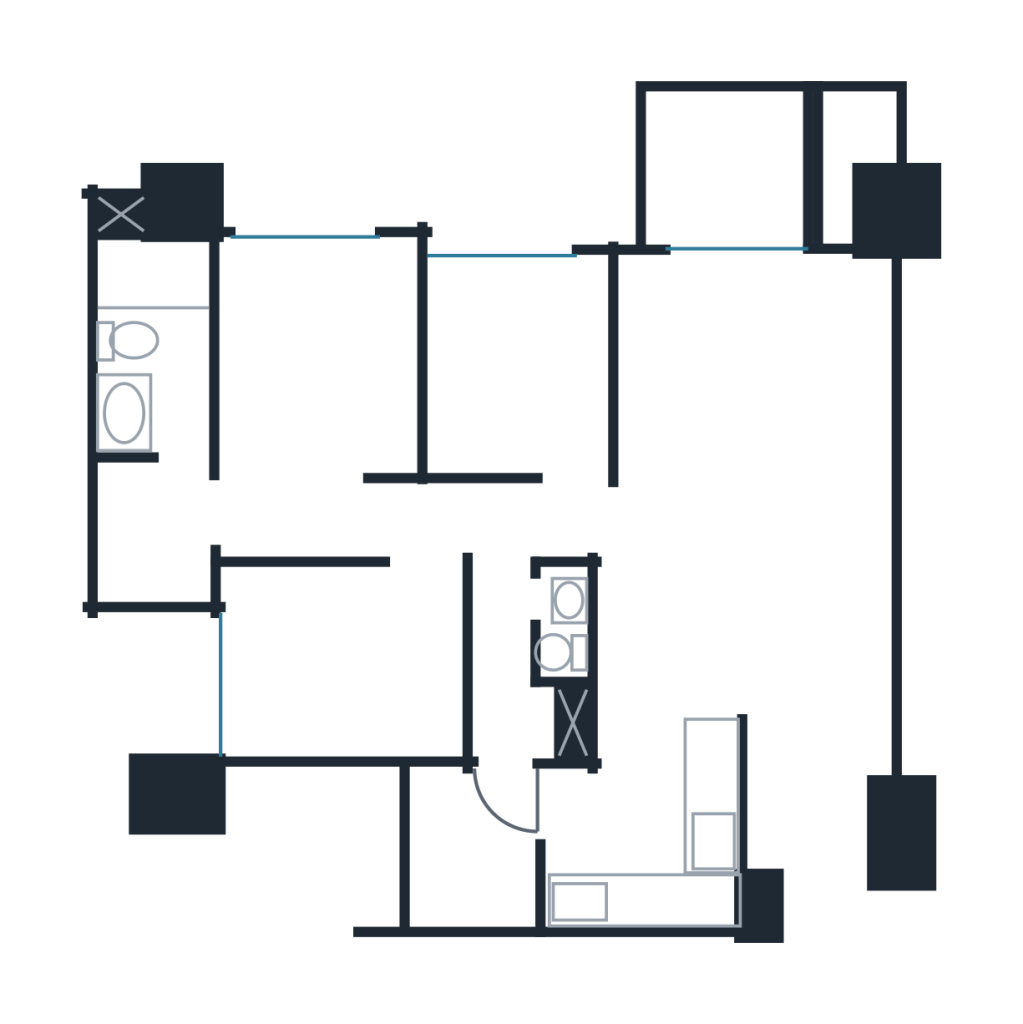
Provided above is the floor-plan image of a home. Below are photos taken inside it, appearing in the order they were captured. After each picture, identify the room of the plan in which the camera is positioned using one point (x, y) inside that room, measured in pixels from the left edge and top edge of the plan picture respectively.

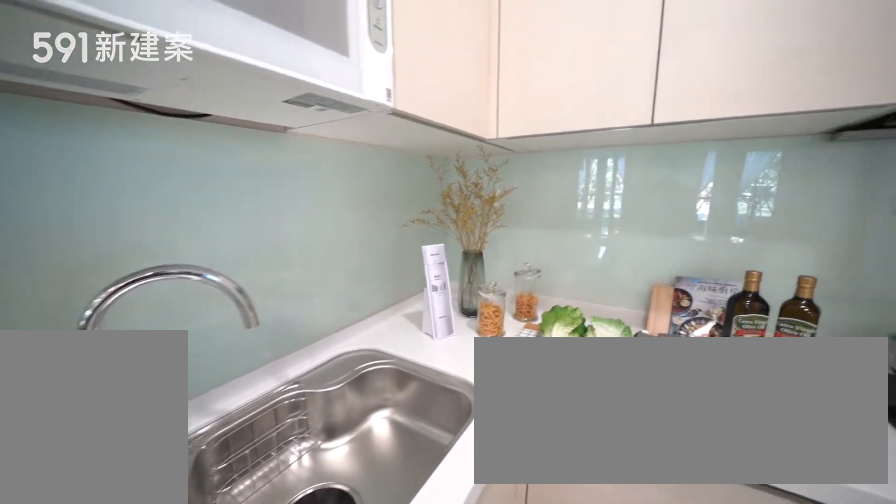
(647, 845)
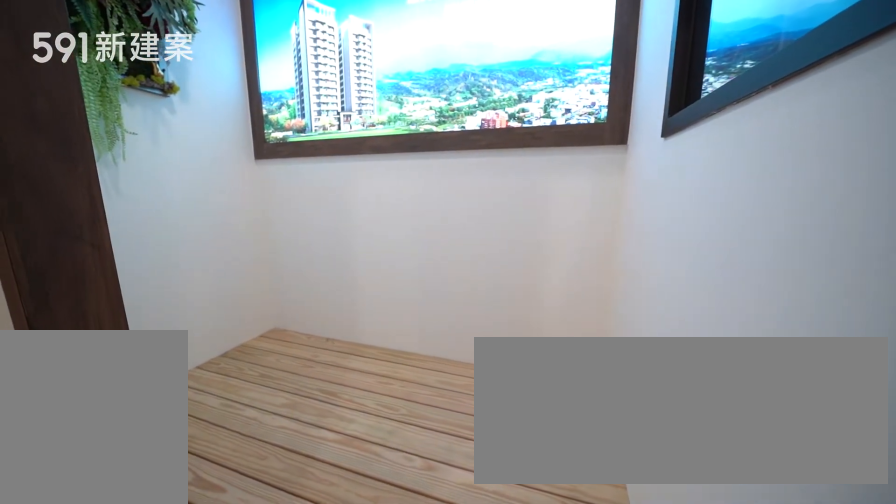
(471, 844)
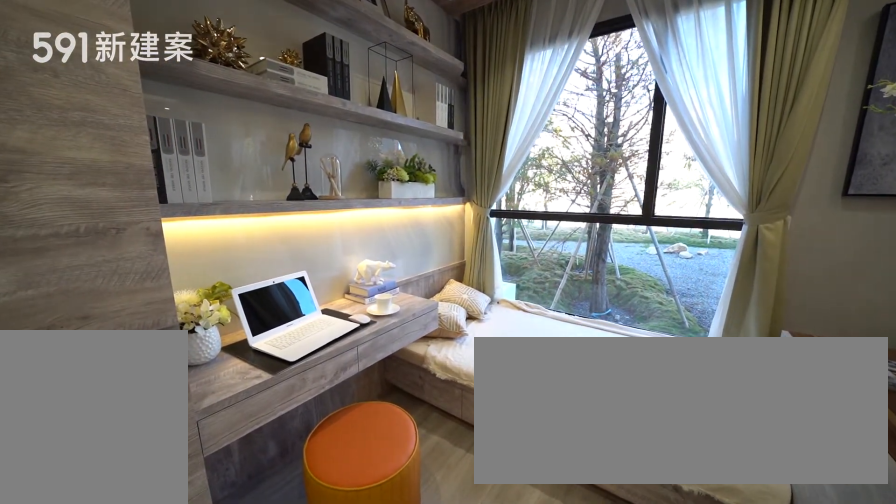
(519, 362)
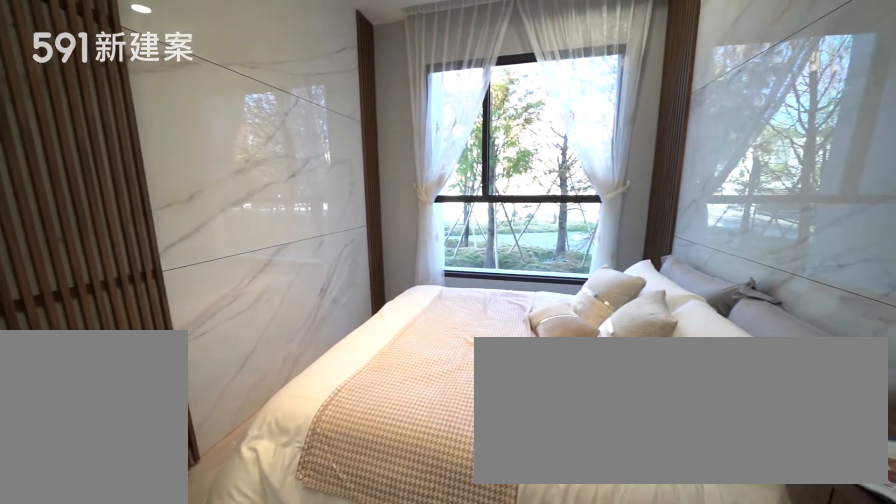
(324, 387)
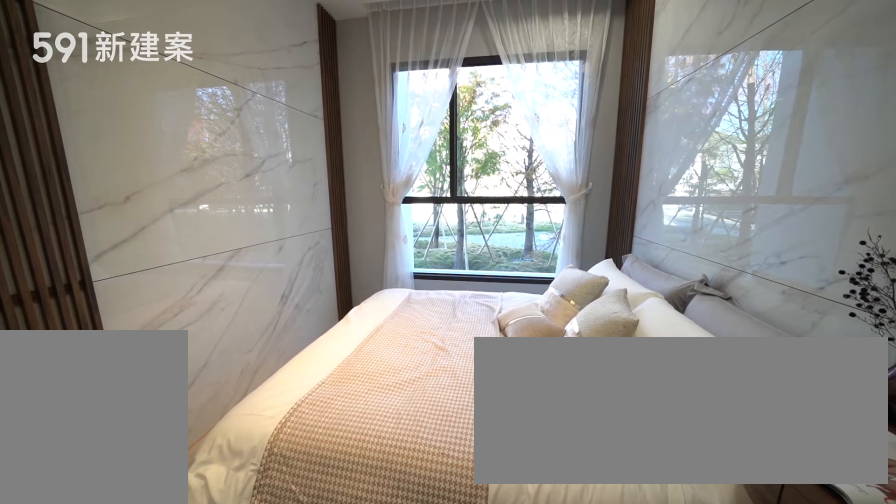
(324, 387)
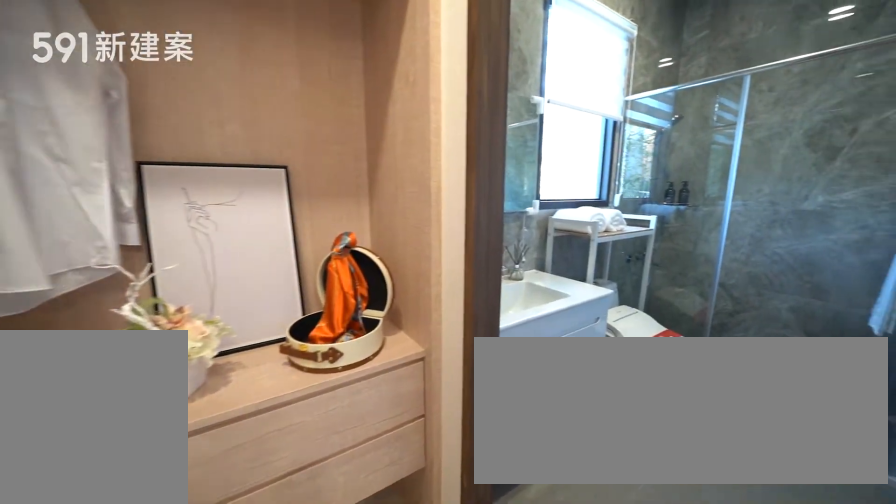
(166, 532)
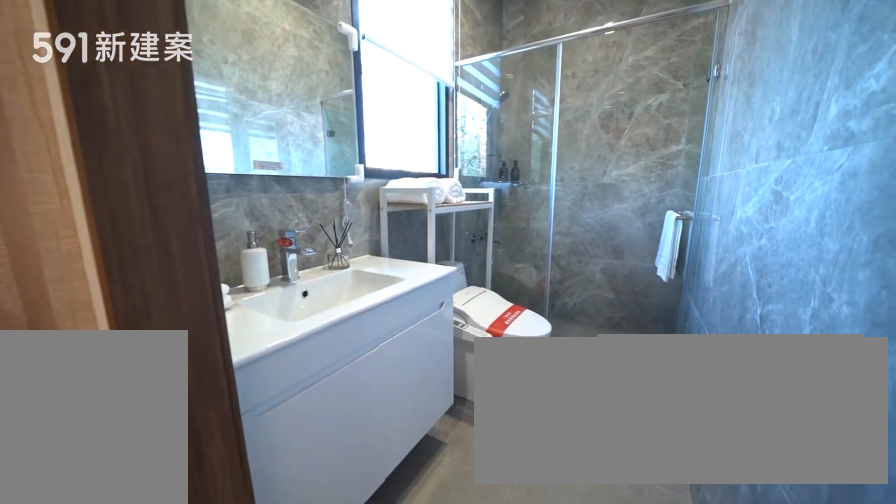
(147, 333)
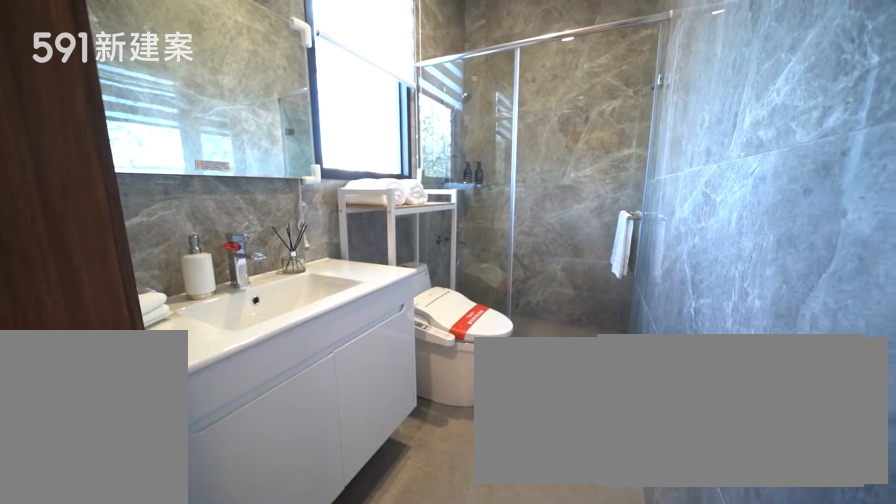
(147, 333)
